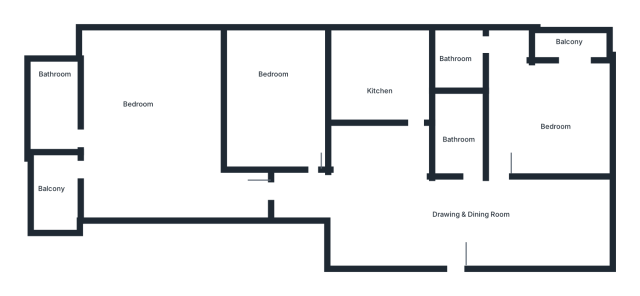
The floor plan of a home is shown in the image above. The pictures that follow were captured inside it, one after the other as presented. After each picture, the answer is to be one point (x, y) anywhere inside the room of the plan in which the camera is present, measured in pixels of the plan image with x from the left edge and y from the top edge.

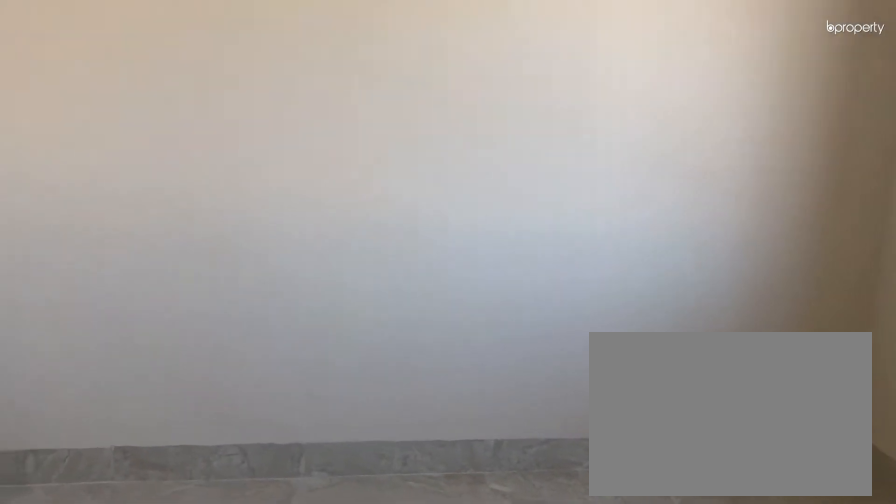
(279, 104)
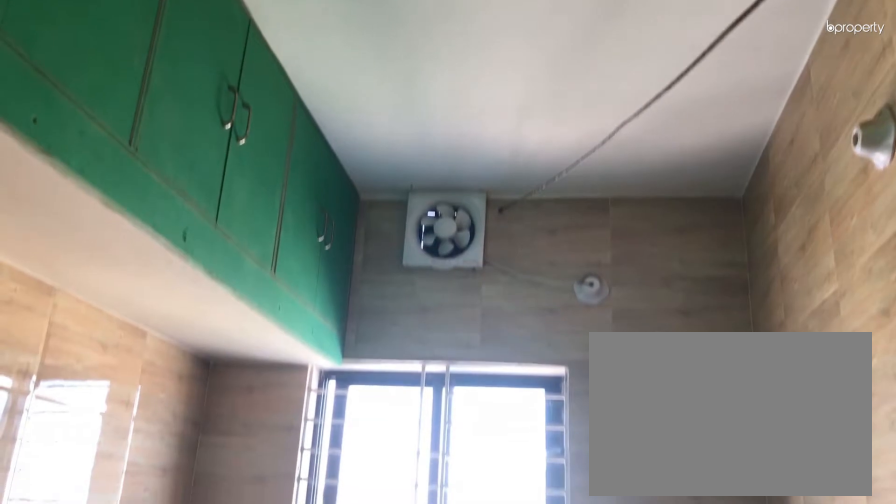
(384, 81)
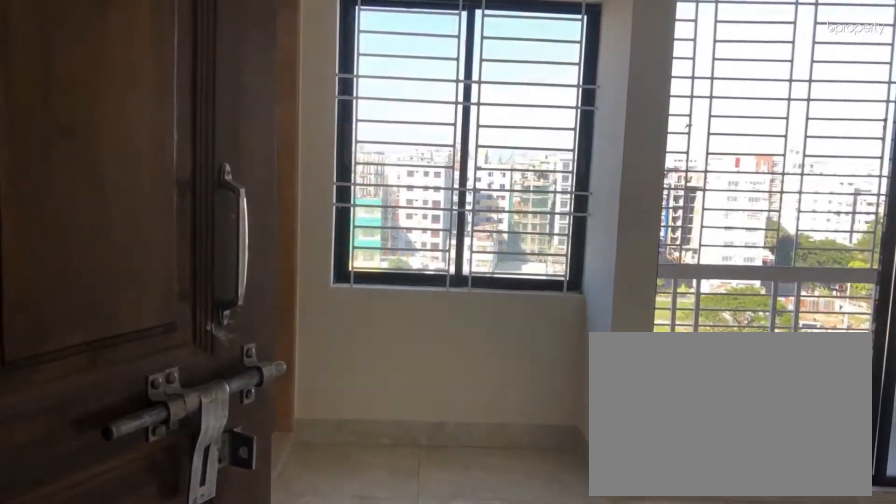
(547, 109)
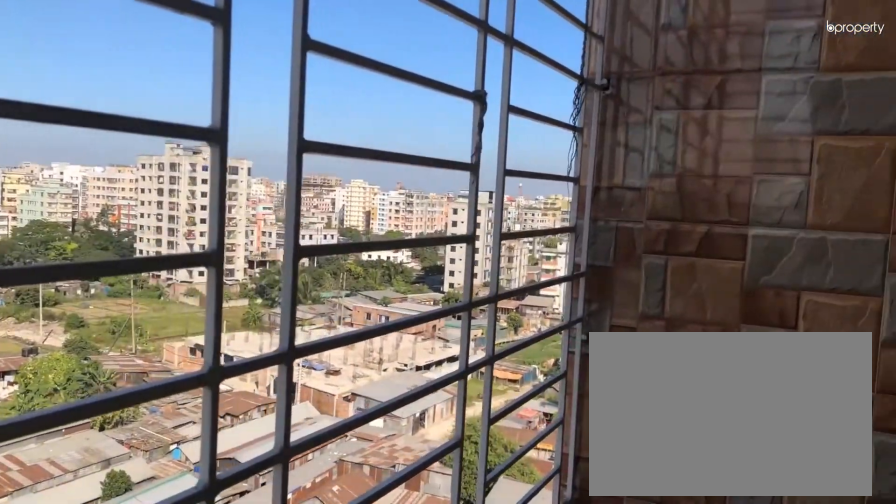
(572, 48)
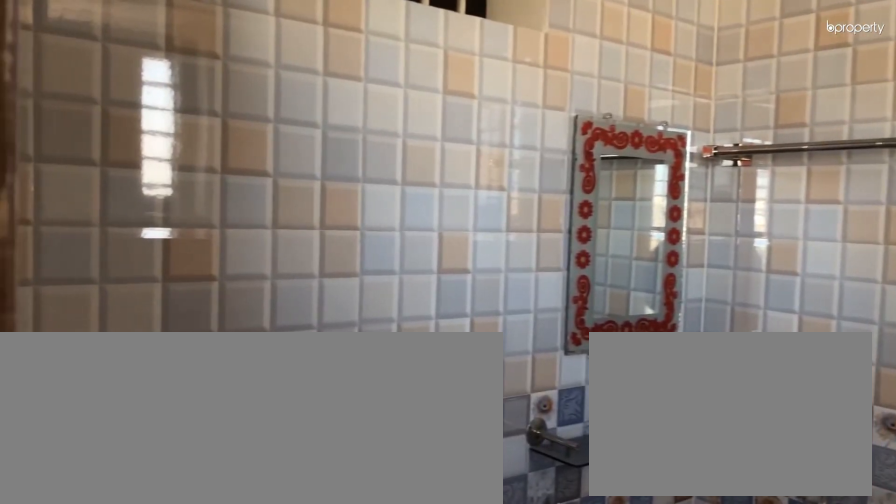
(458, 66)
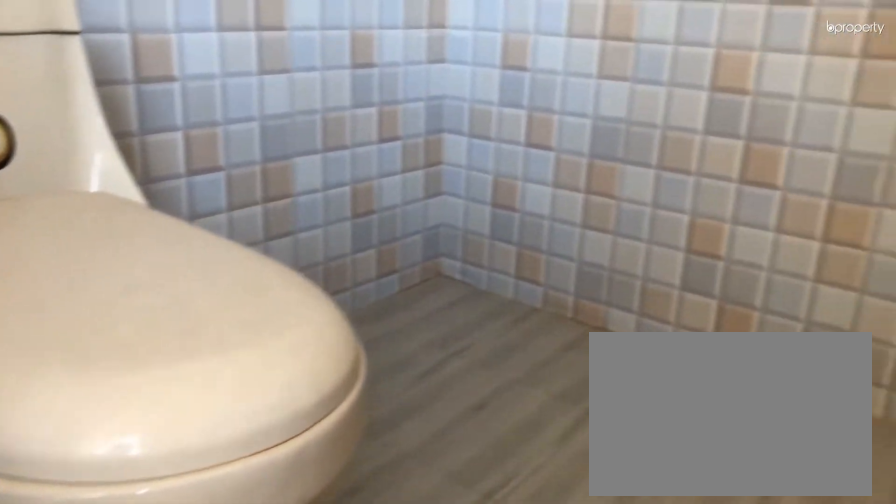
(458, 66)
